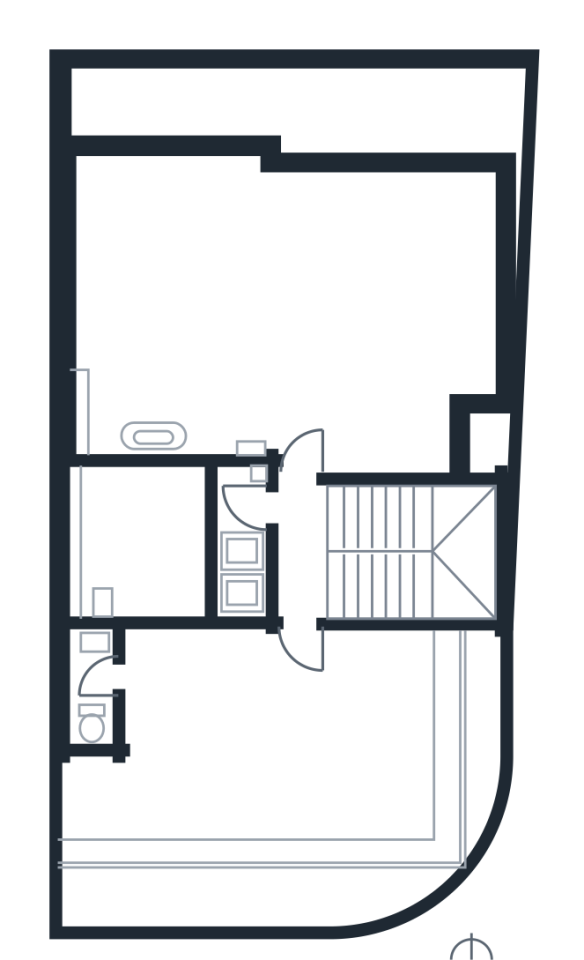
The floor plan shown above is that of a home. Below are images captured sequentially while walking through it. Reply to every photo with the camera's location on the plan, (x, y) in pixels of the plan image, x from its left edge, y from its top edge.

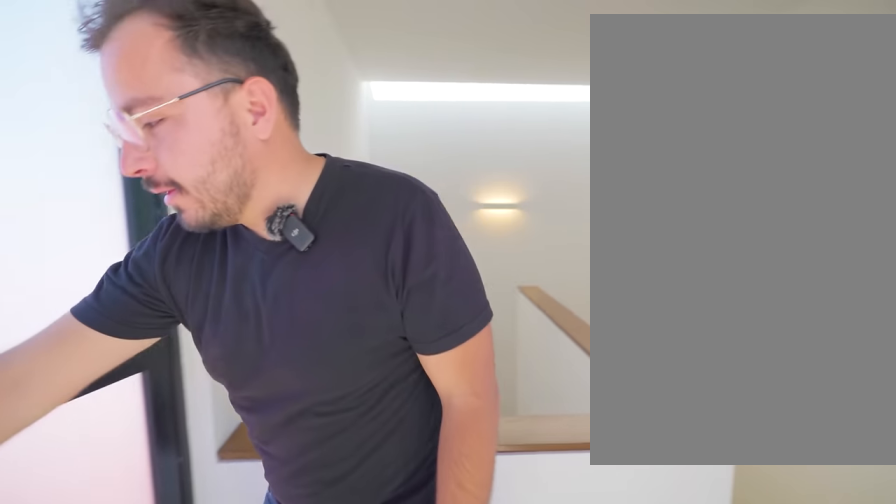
(293, 510)
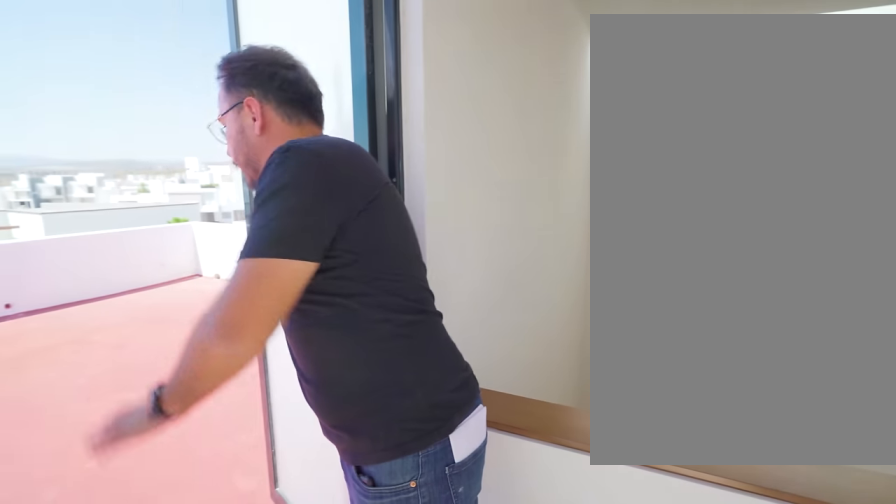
(293, 511)
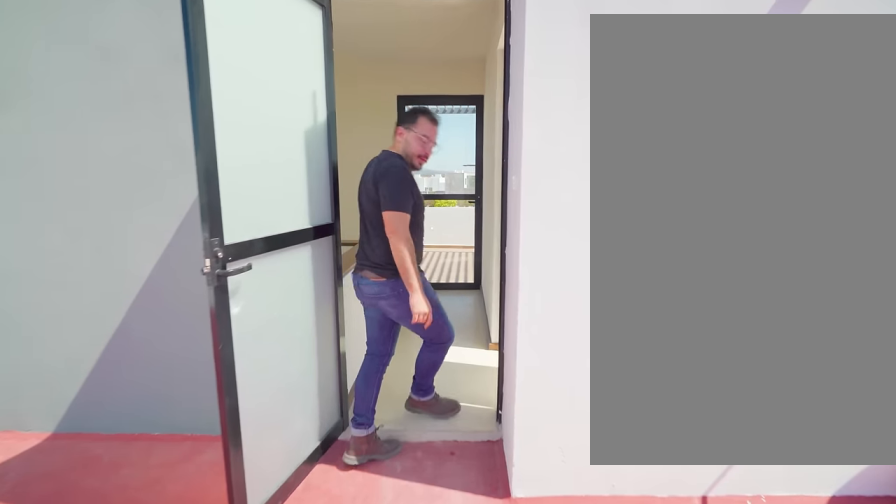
(305, 321)
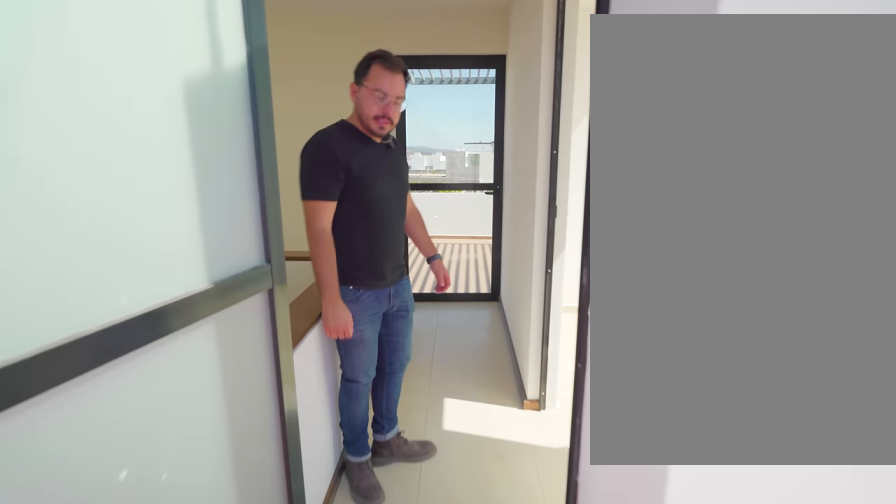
(303, 364)
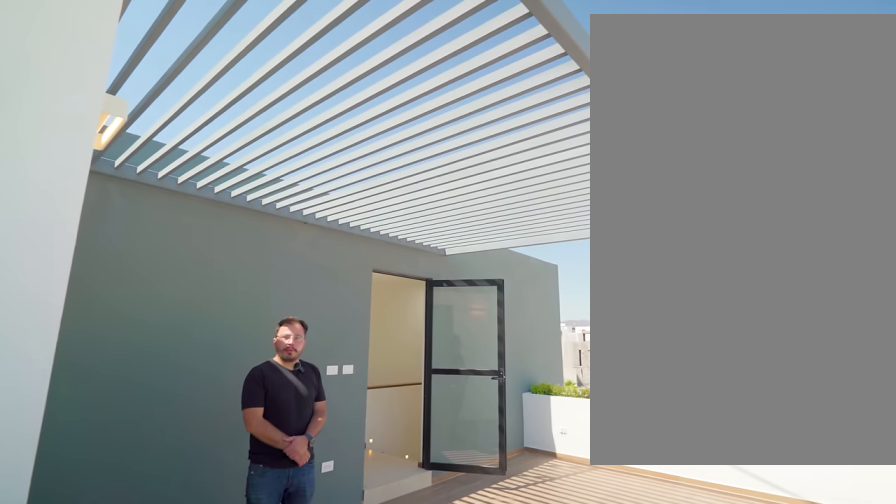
(93, 835)
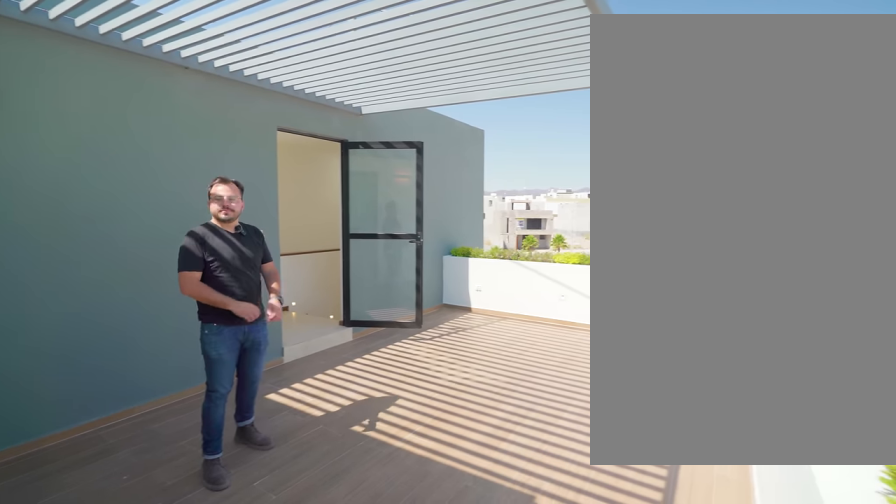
(93, 835)
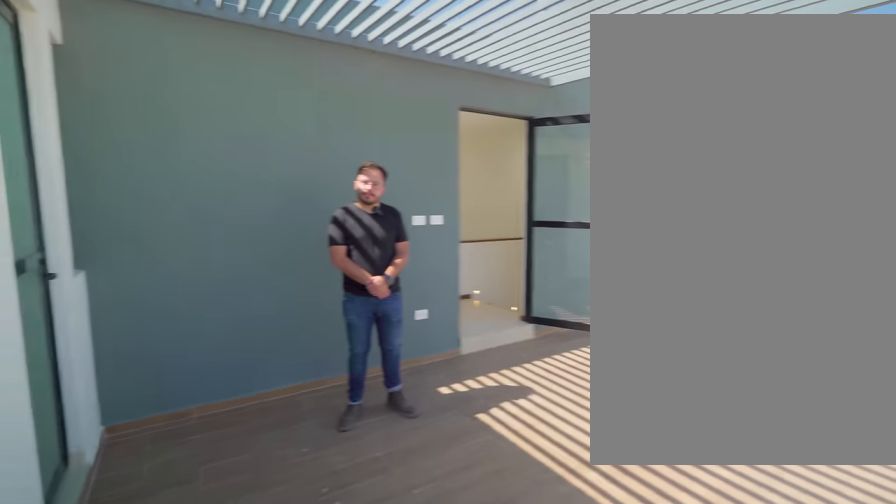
(93, 835)
